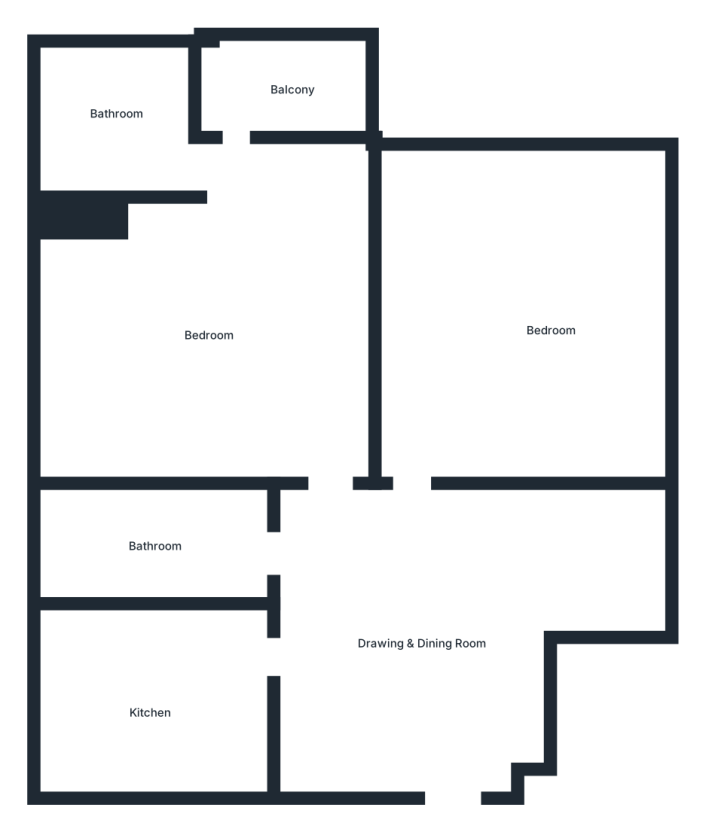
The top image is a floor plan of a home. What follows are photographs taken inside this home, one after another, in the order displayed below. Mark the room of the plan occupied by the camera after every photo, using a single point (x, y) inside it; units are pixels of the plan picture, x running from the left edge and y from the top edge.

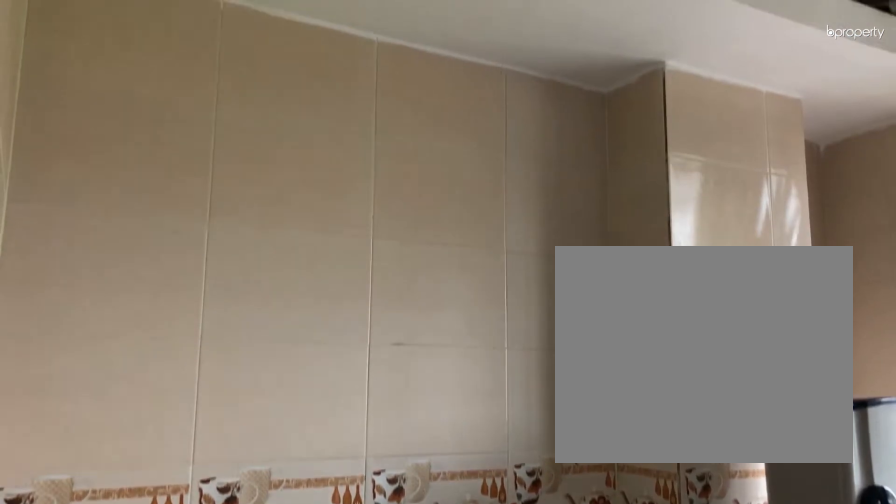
(142, 690)
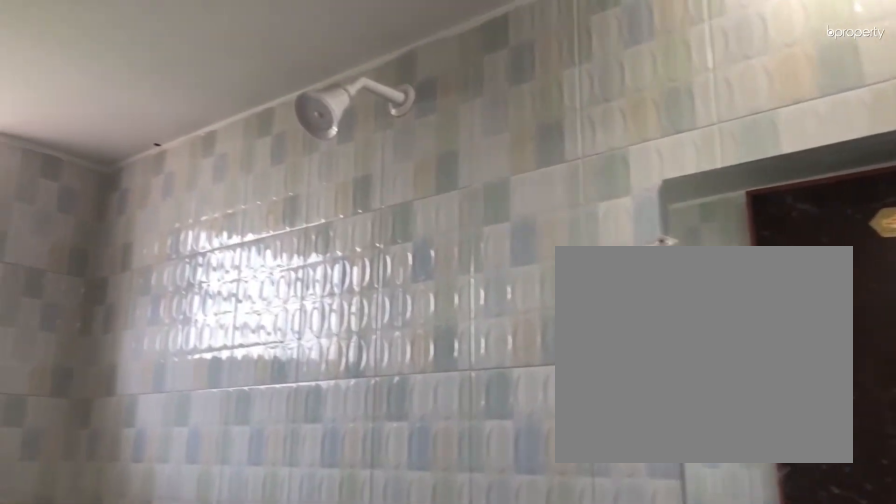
(167, 542)
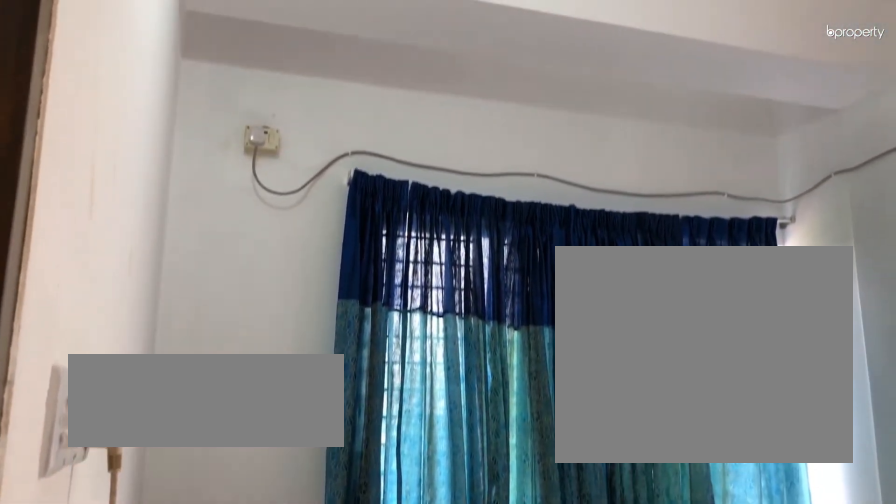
(205, 330)
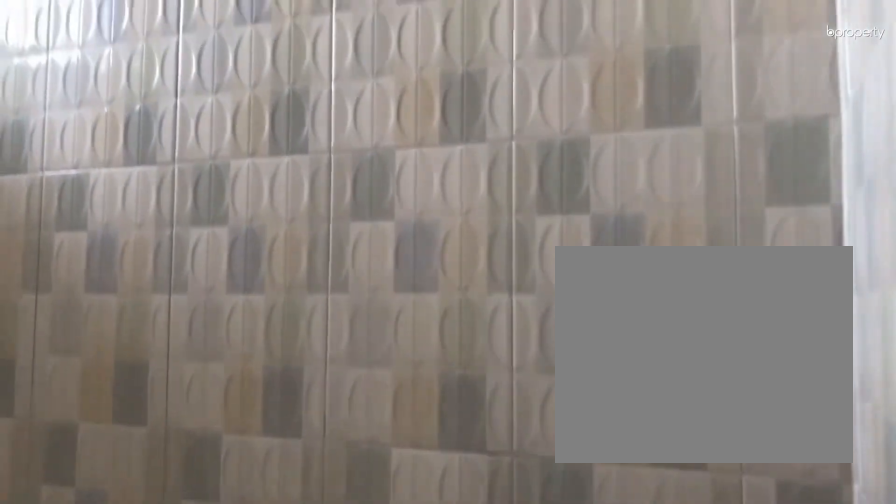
(124, 123)
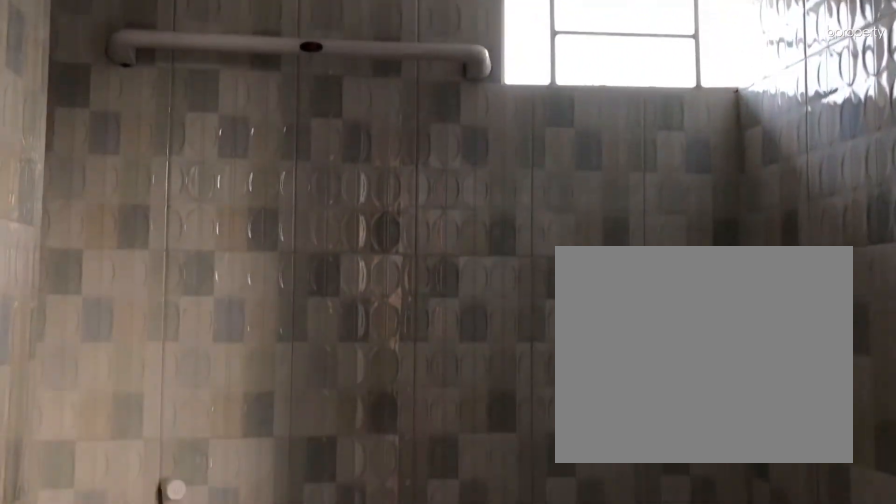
(124, 123)
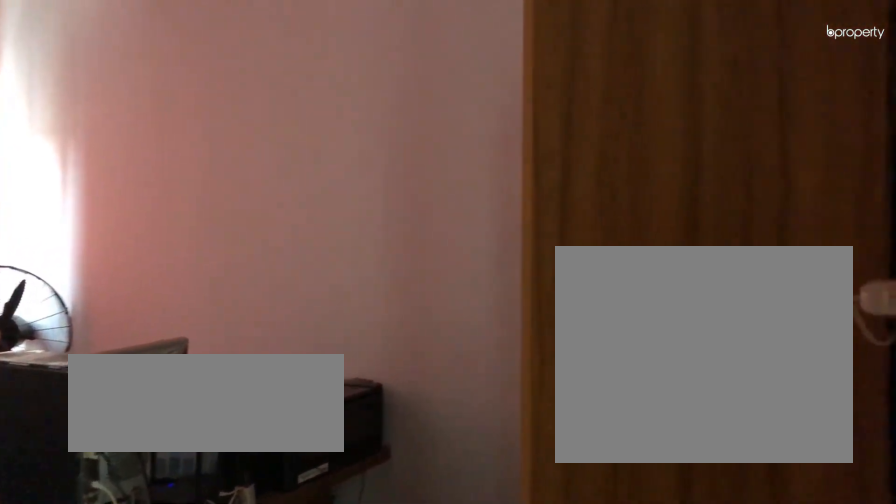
(502, 305)
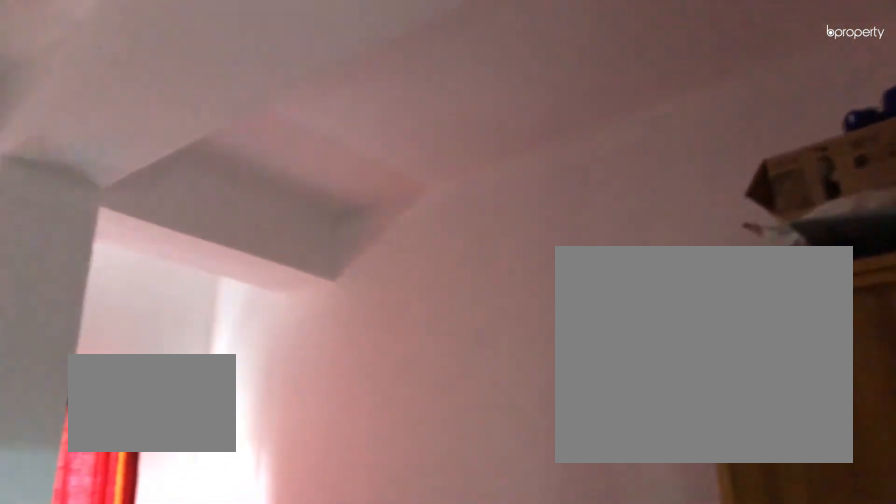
(502, 305)
